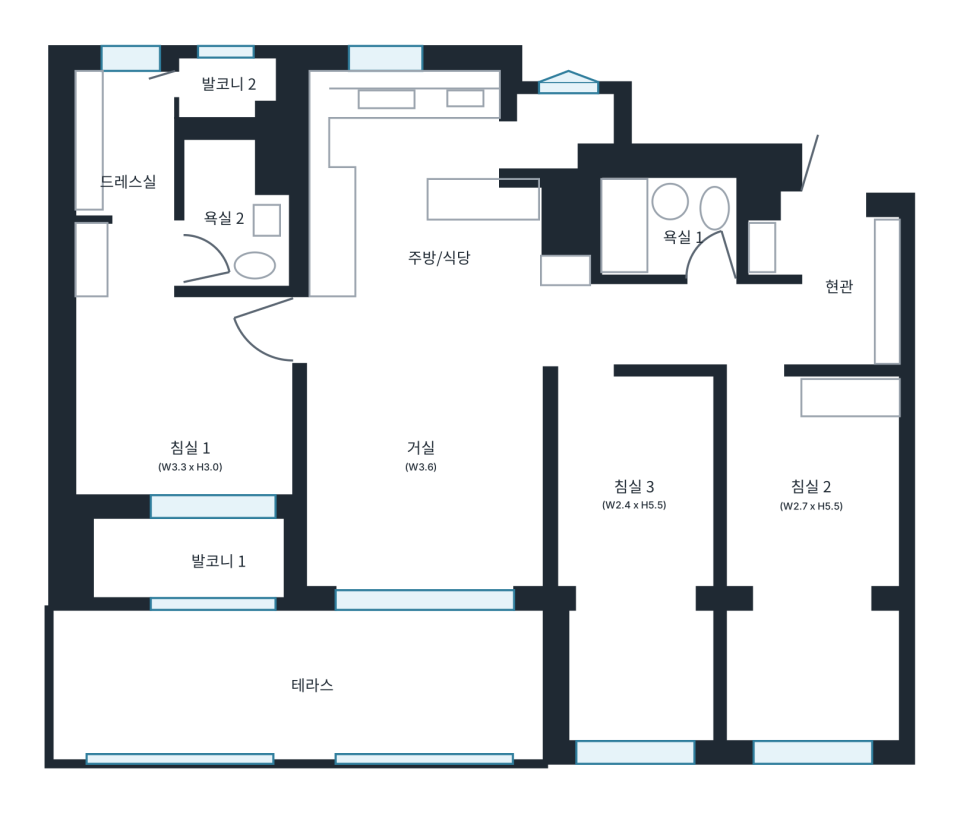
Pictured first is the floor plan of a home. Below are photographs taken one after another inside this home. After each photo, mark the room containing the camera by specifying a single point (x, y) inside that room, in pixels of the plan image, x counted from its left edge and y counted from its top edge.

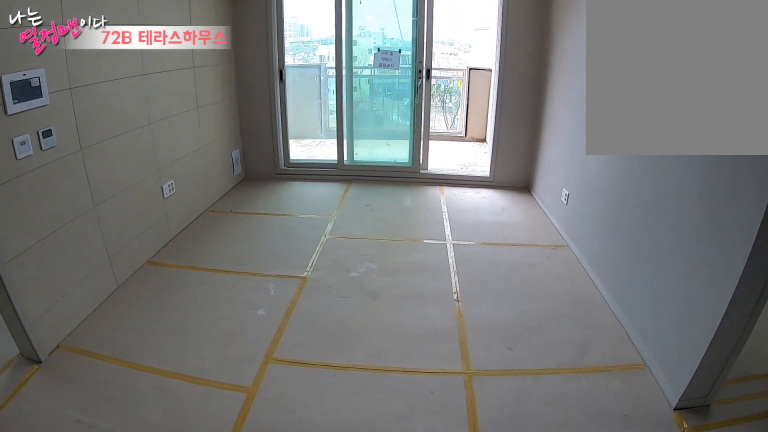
(417, 464)
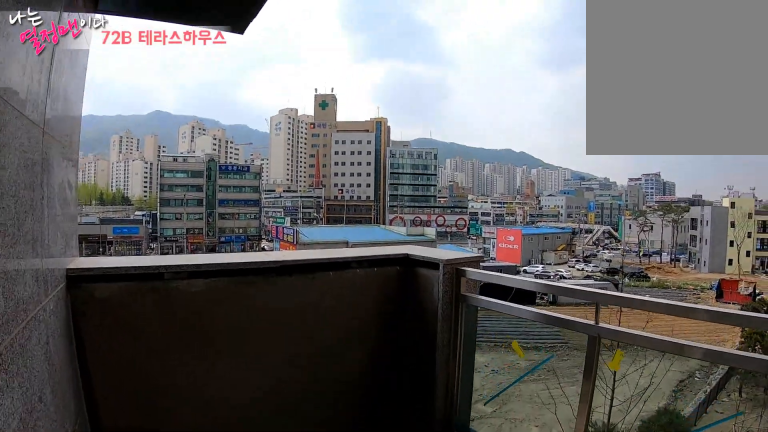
(307, 684)
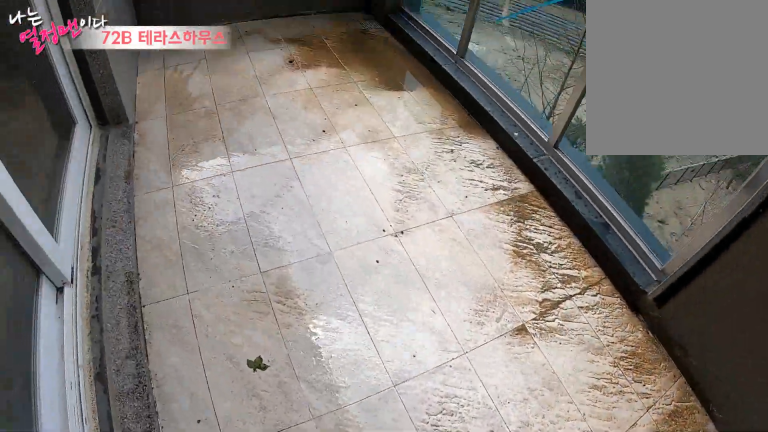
(307, 685)
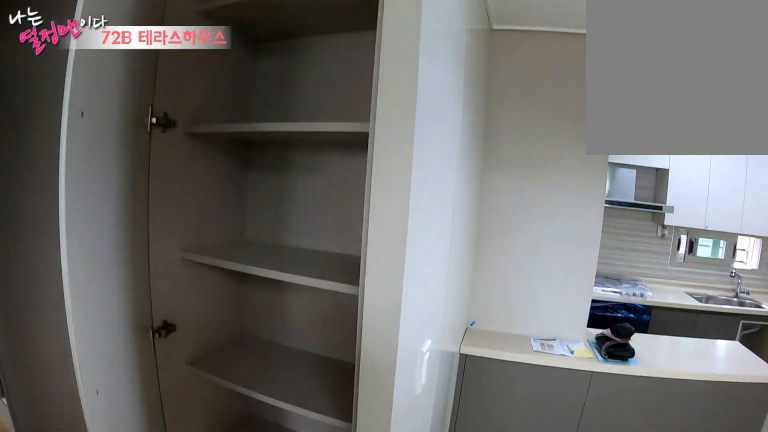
(430, 257)
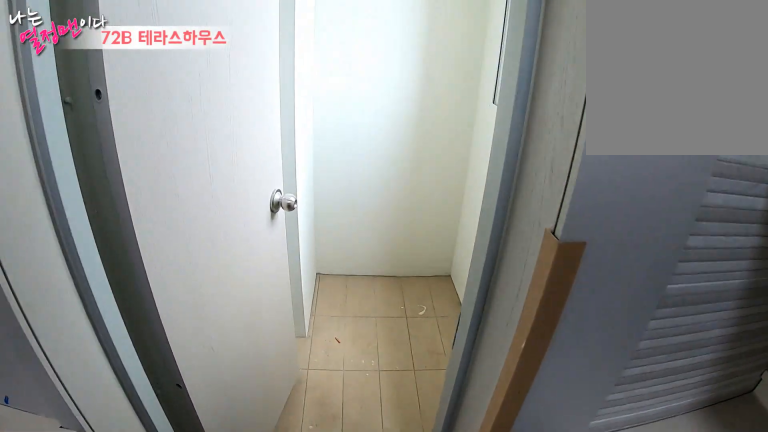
(430, 257)
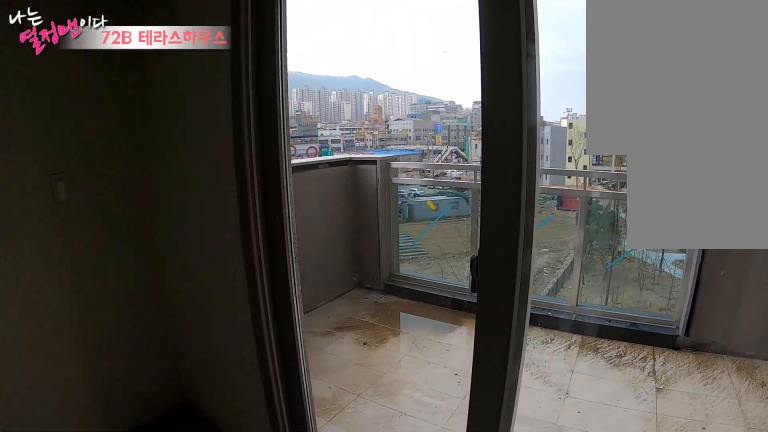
(190, 458)
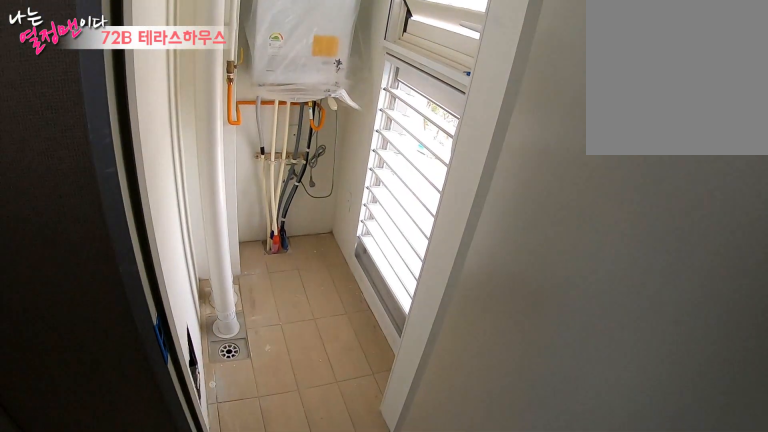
(124, 213)
